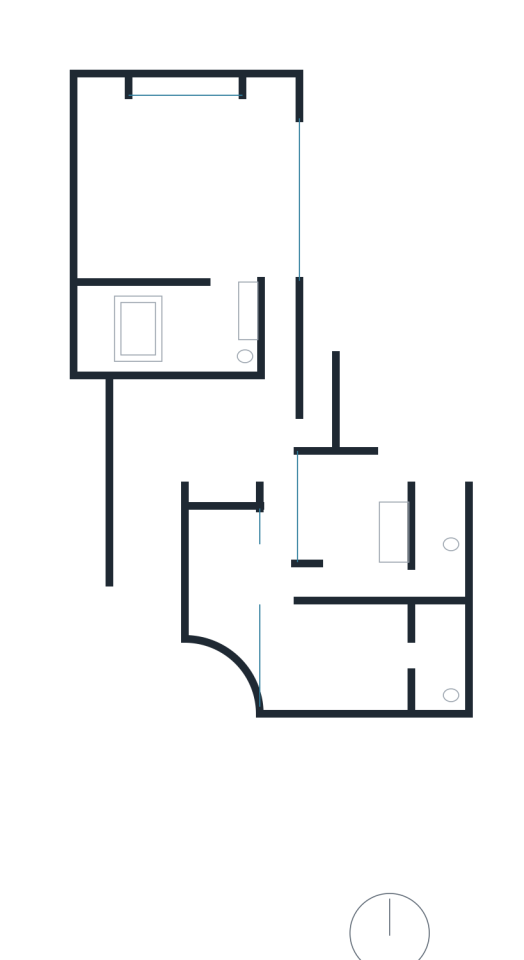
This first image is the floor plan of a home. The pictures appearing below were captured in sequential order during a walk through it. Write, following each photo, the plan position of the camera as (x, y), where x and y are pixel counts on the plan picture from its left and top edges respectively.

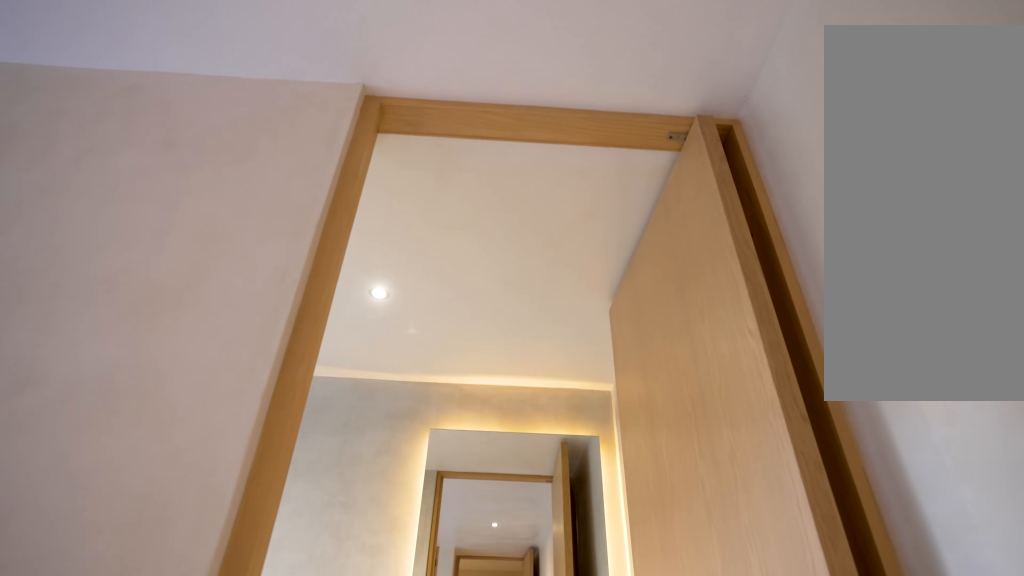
(419, 591)
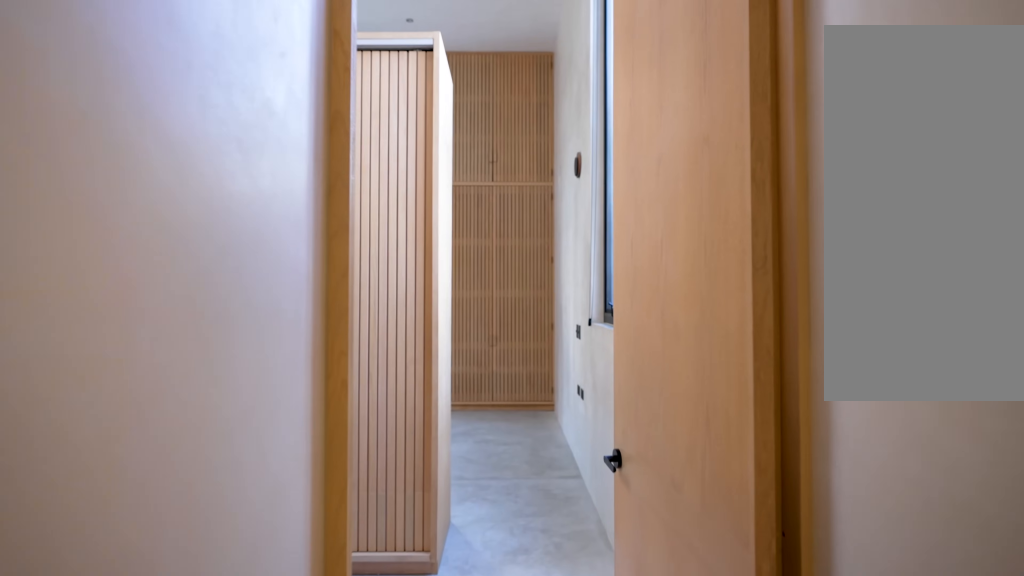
(275, 333)
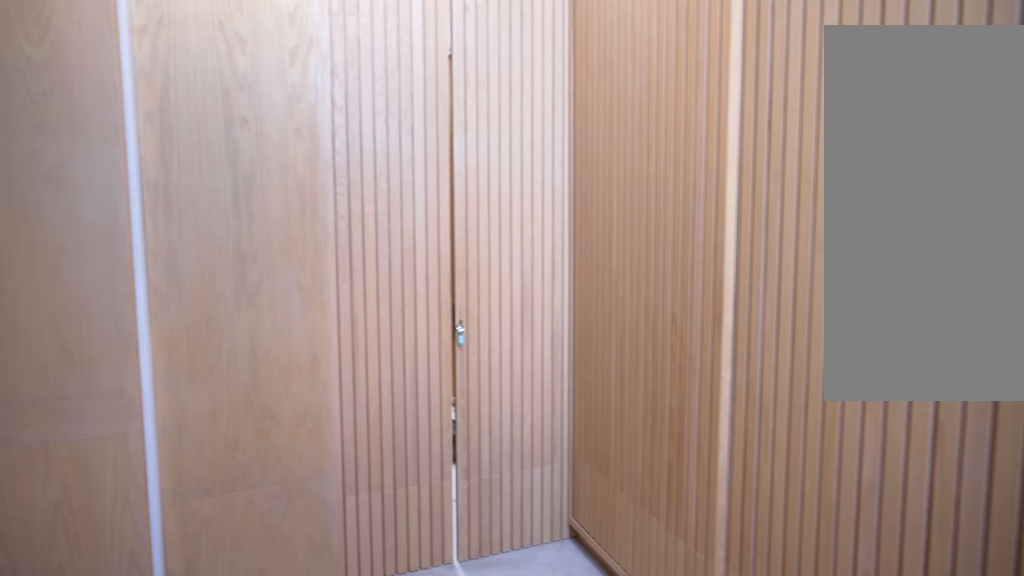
(275, 256)
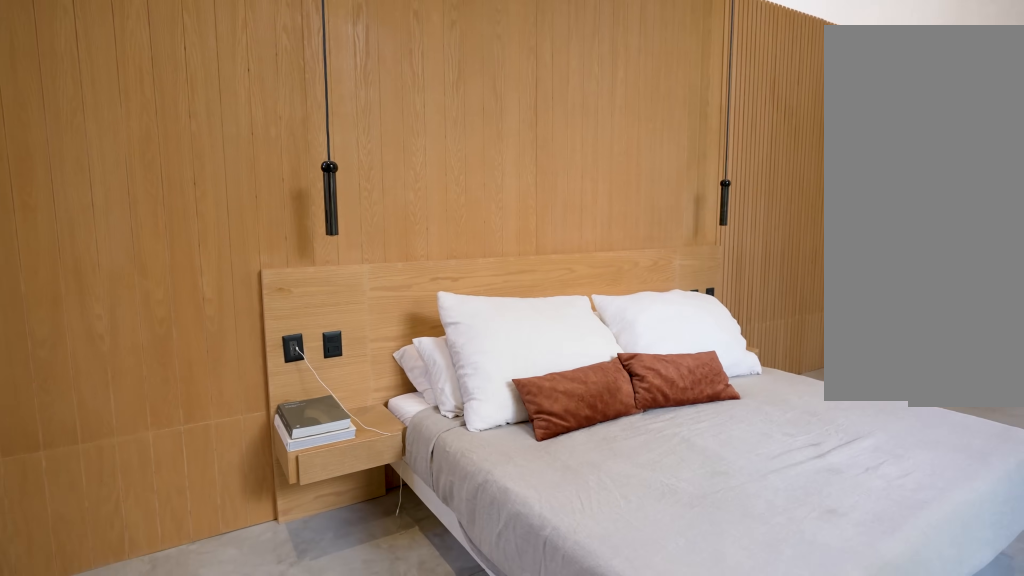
(276, 130)
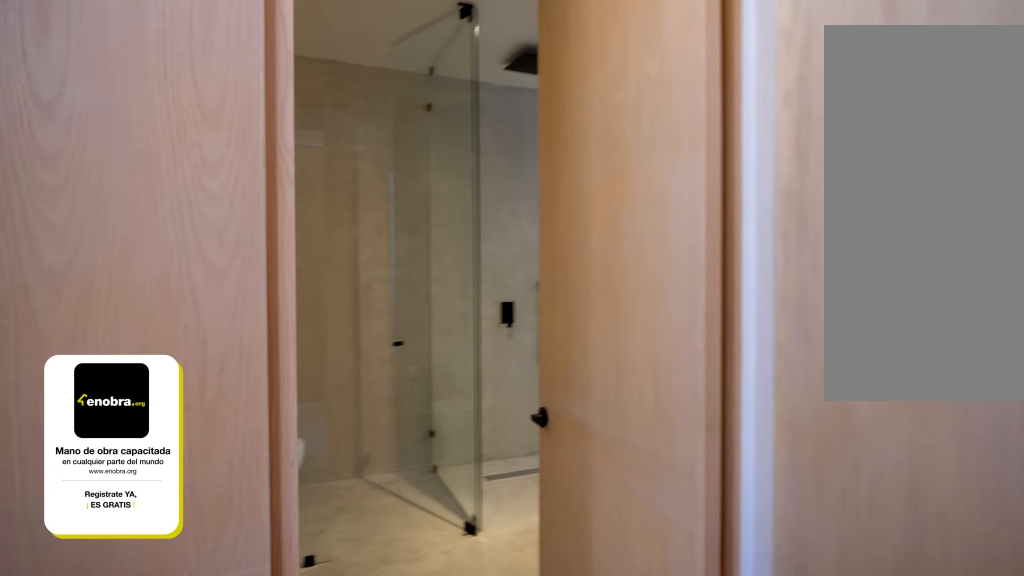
(232, 286)
